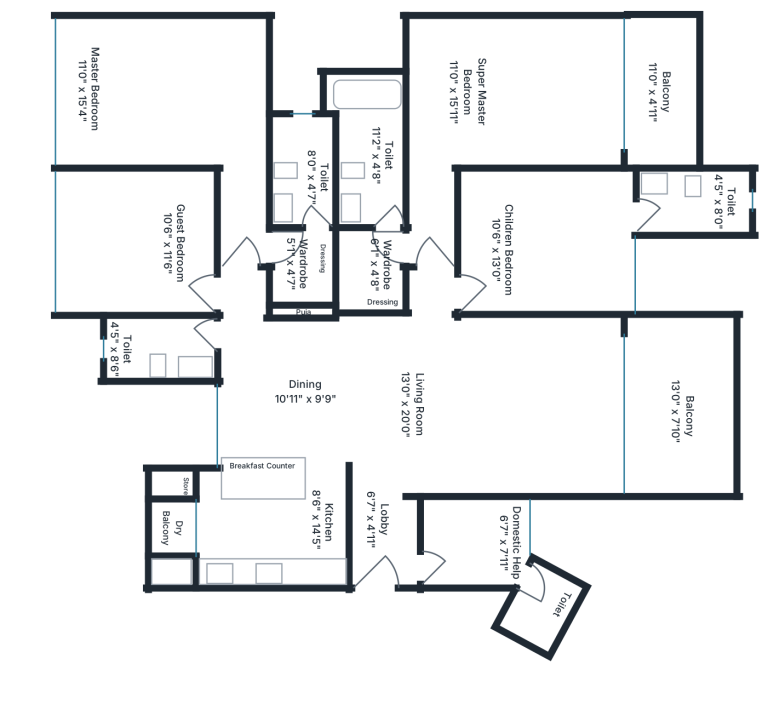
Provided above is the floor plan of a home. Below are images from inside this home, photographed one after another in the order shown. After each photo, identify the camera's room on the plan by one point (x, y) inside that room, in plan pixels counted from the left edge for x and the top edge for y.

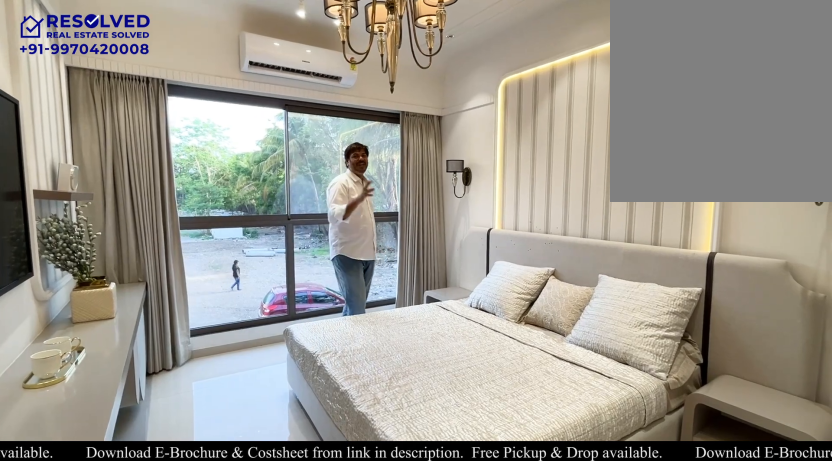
(175, 107)
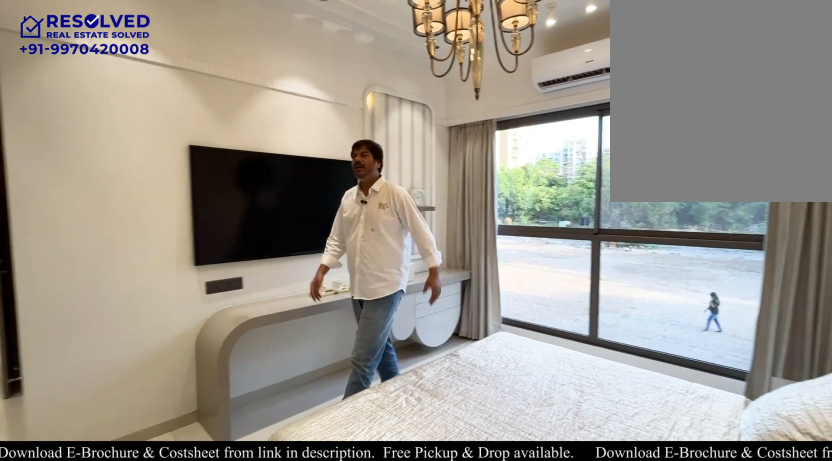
(175, 107)
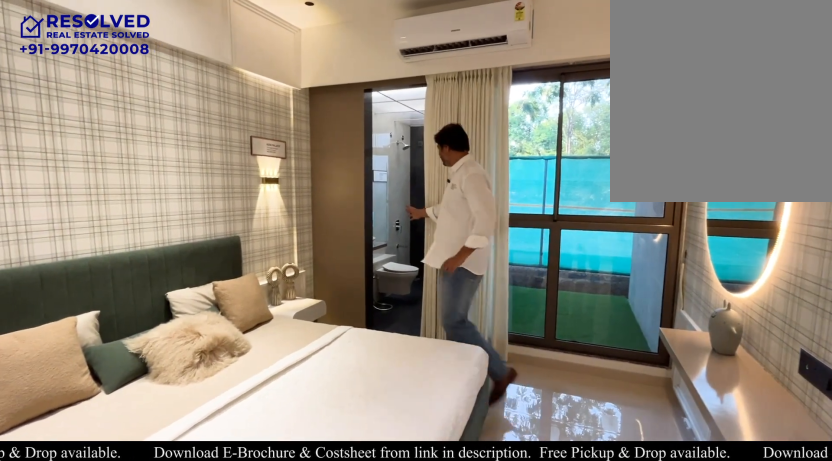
(547, 241)
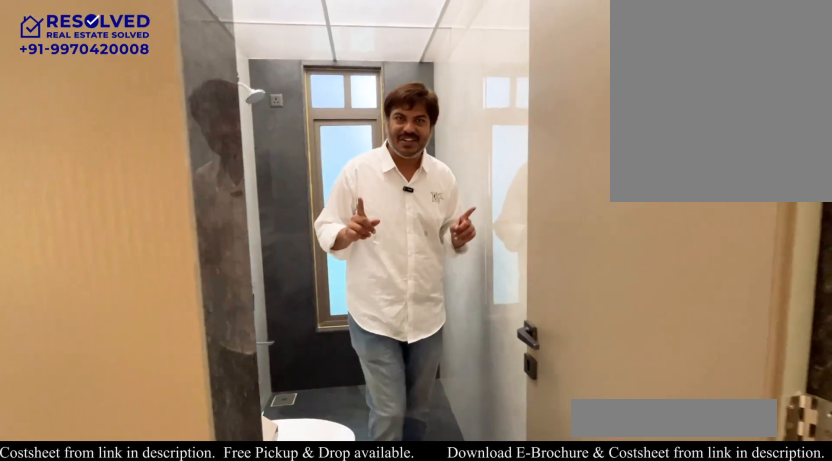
(690, 200)
